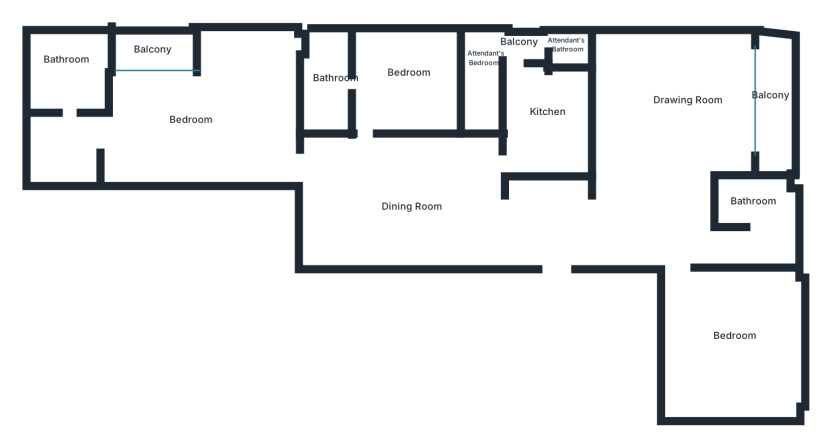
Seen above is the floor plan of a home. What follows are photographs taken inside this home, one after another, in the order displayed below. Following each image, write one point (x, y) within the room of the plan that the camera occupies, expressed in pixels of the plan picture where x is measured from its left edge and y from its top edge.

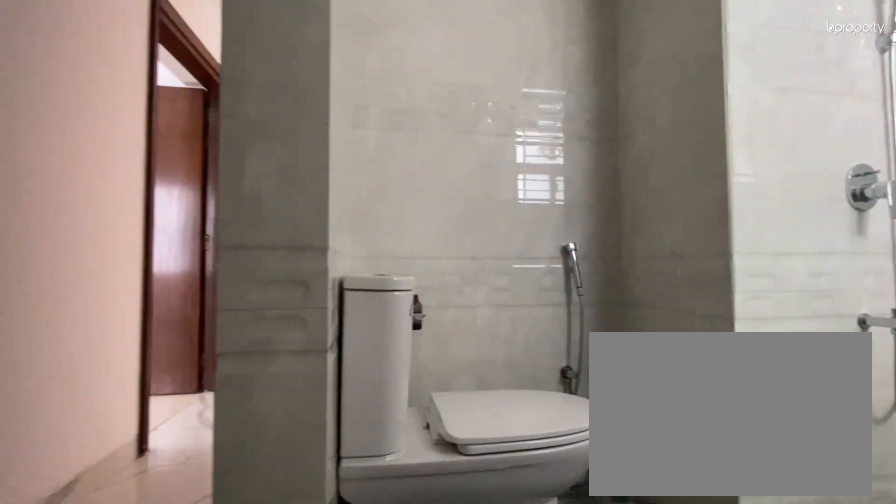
(763, 207)
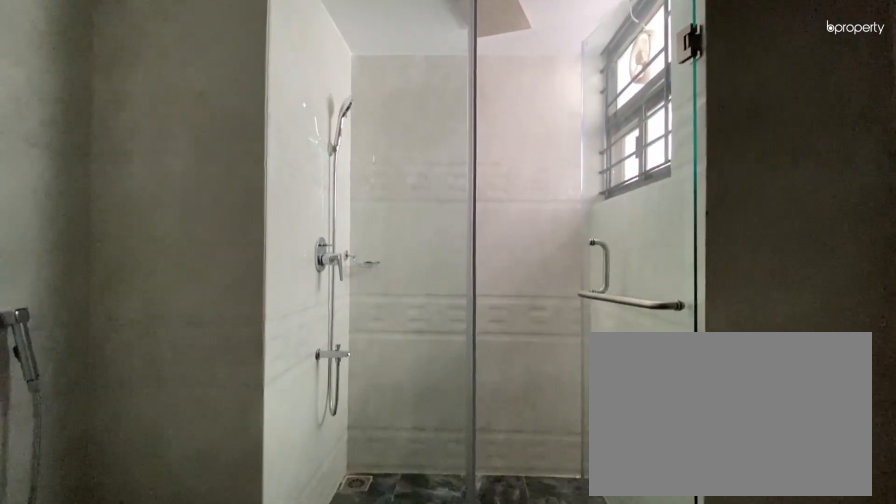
(763, 207)
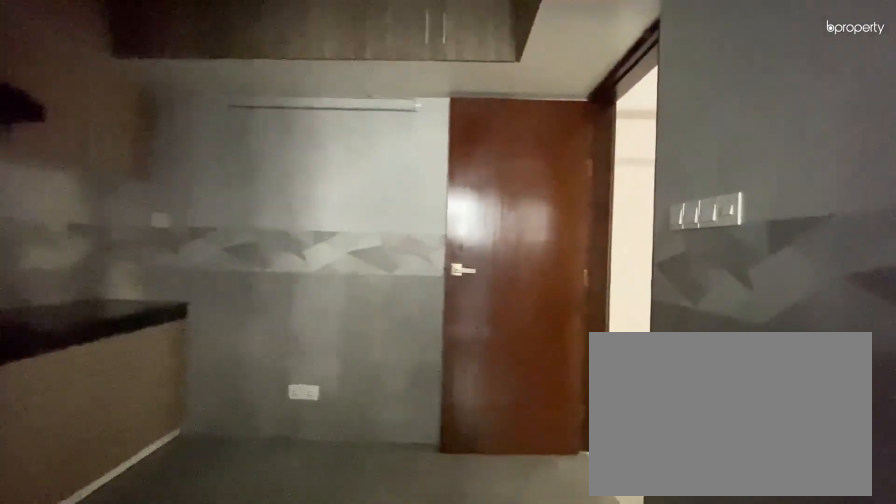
(549, 120)
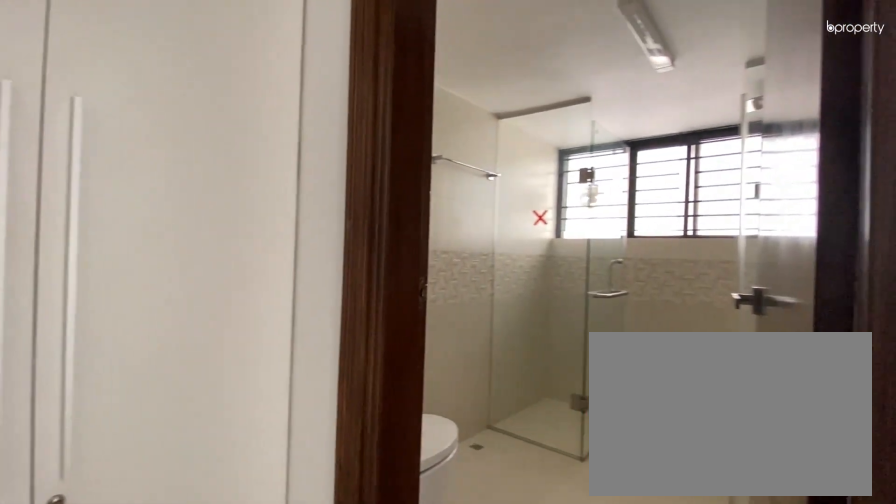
(68, 77)
